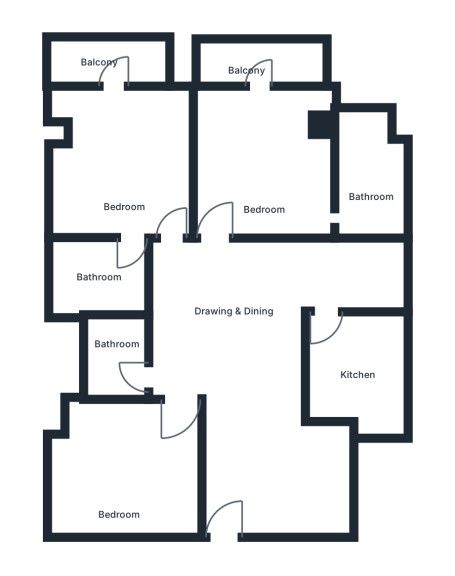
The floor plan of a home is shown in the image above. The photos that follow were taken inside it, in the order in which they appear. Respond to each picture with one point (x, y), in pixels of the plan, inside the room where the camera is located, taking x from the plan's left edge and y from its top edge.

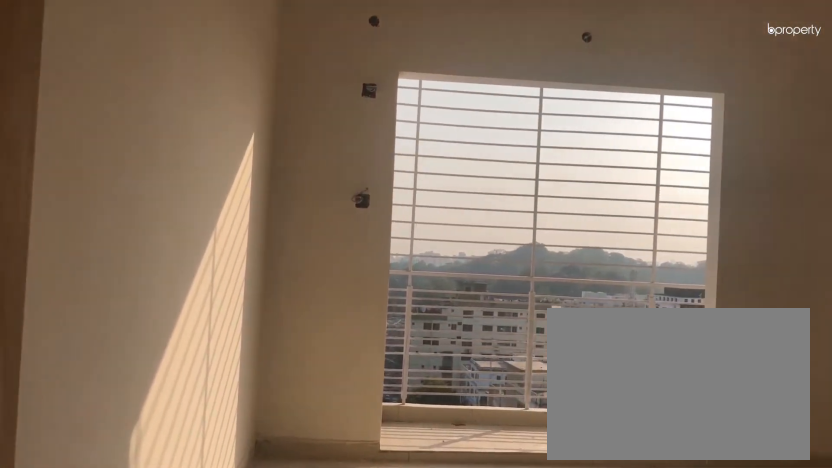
(256, 179)
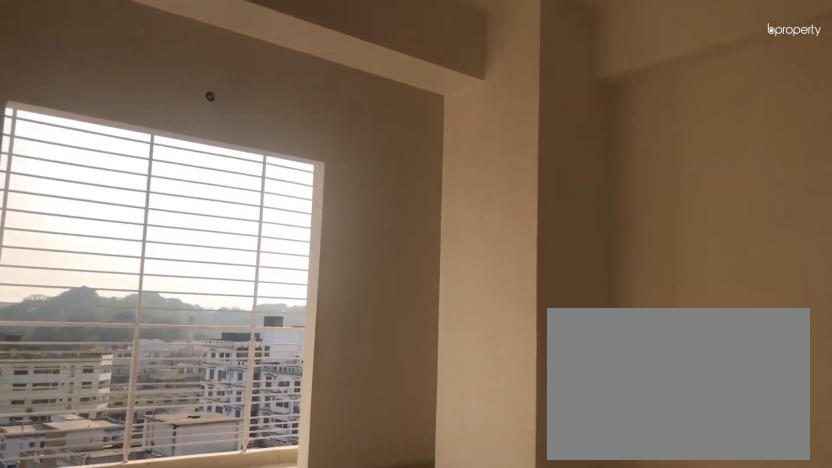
(256, 180)
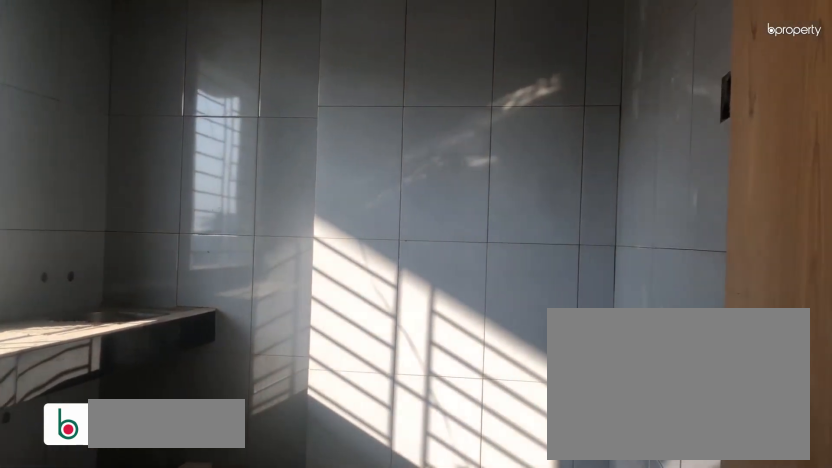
(355, 363)
